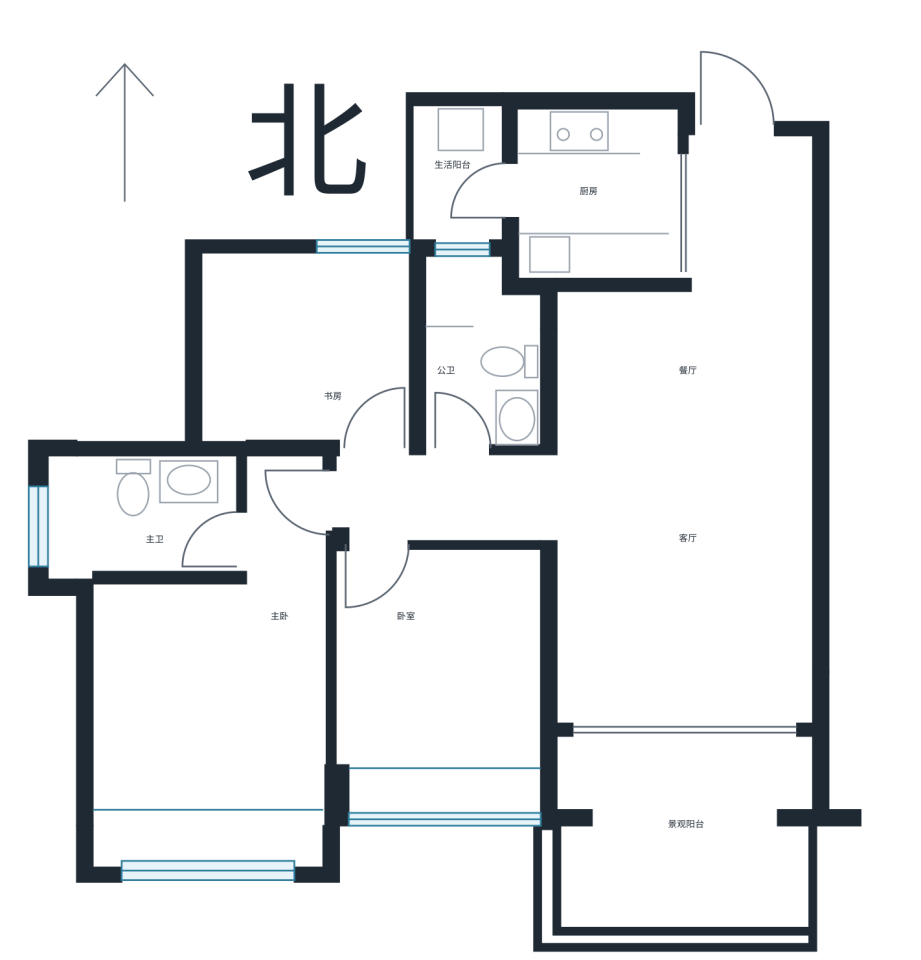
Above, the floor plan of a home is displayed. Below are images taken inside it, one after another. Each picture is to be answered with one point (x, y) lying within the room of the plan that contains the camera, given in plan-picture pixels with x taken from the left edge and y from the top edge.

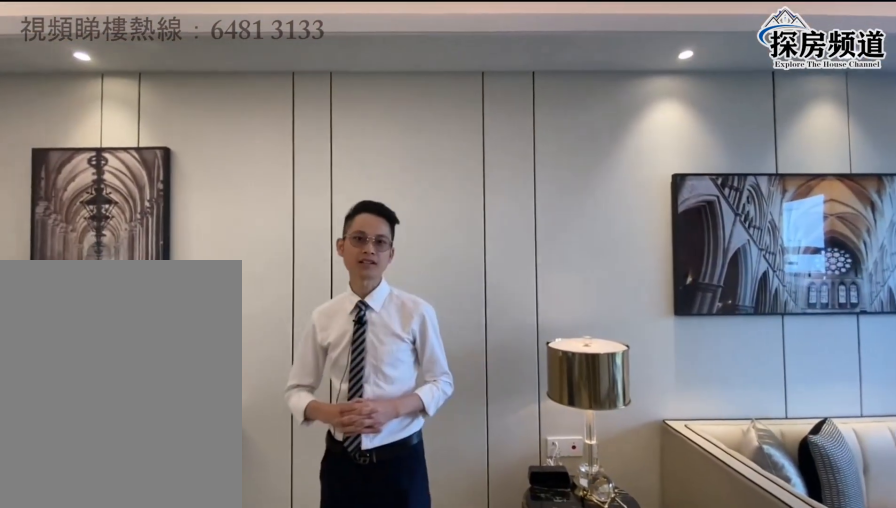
(709, 462)
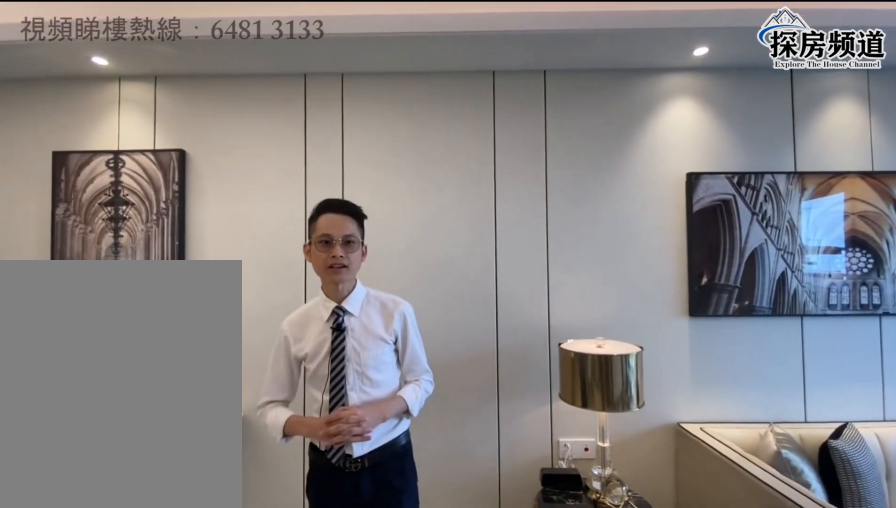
(711, 443)
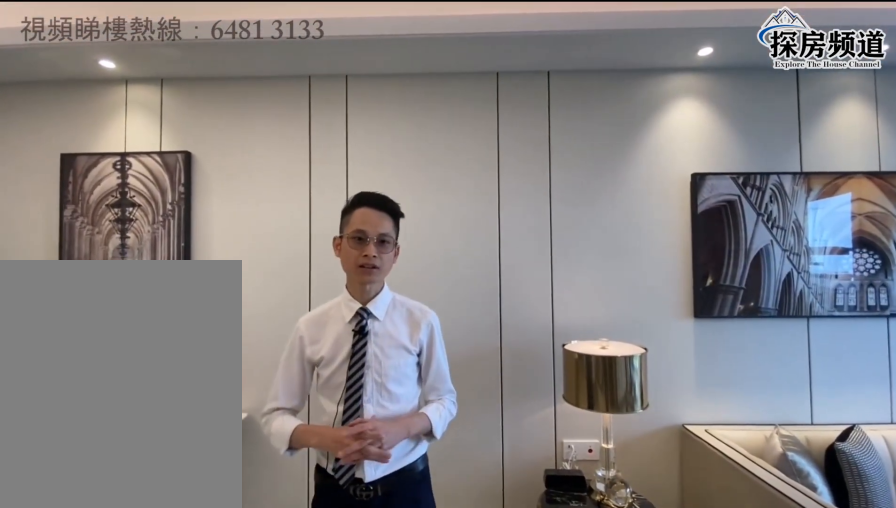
(709, 462)
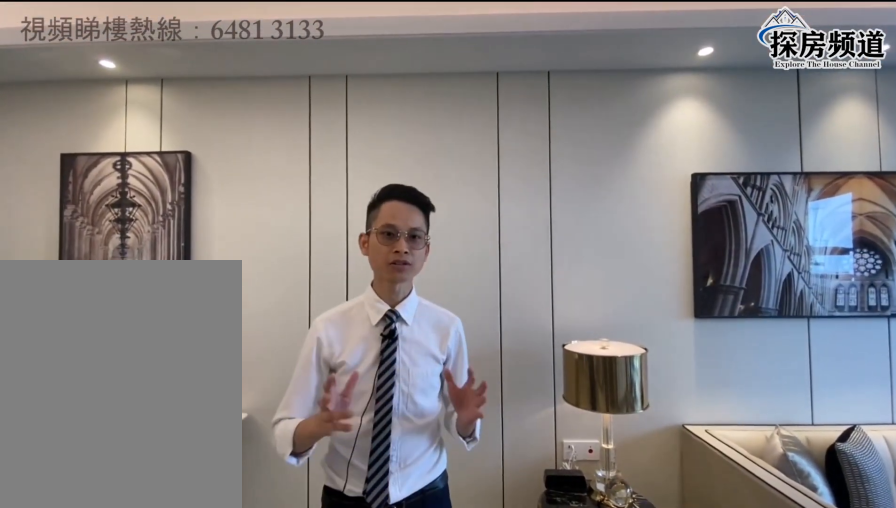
(711, 442)
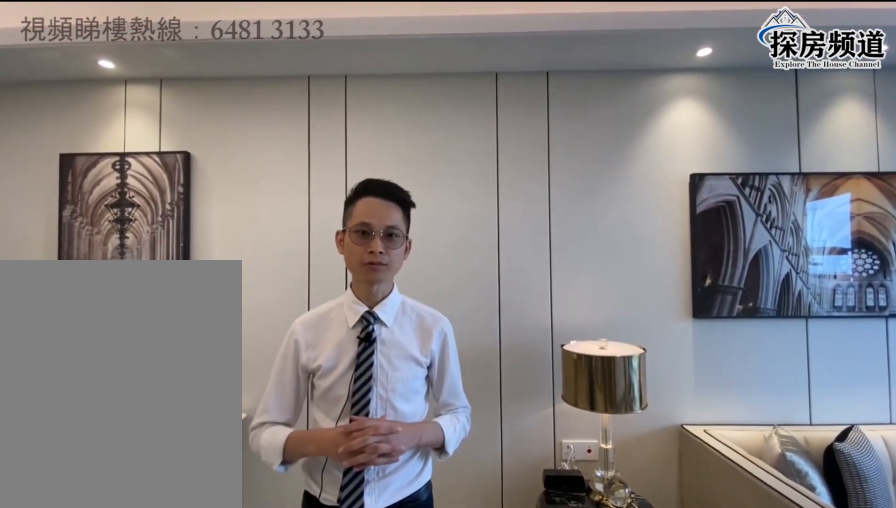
(709, 462)
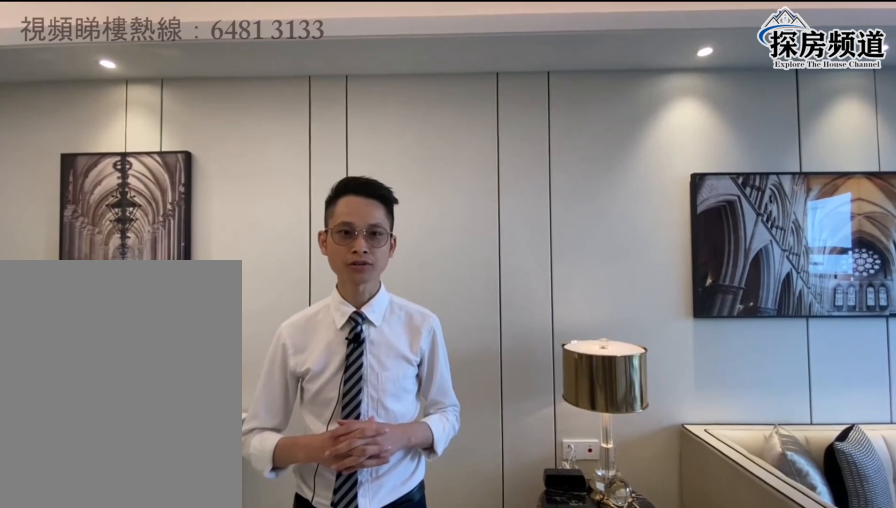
(710, 441)
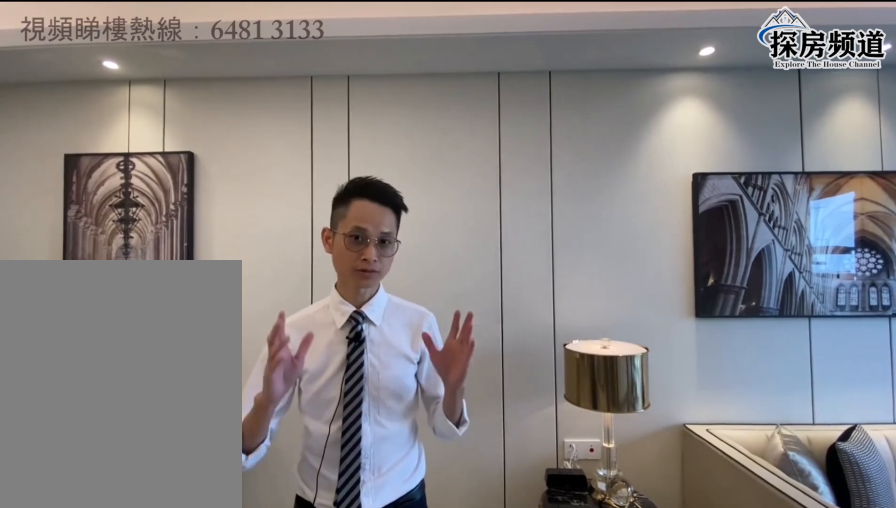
(709, 462)
